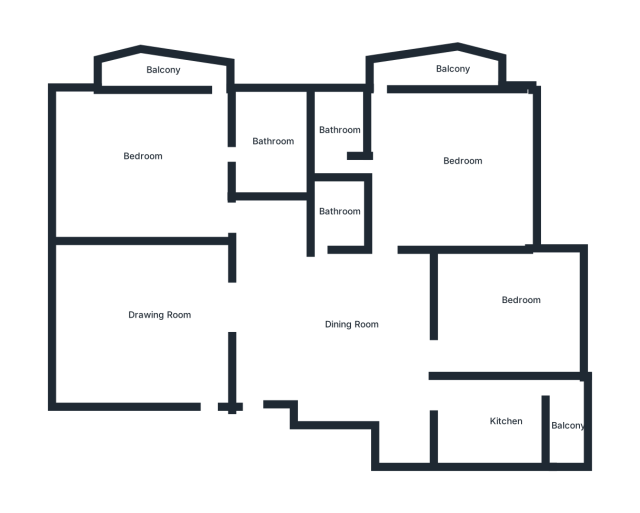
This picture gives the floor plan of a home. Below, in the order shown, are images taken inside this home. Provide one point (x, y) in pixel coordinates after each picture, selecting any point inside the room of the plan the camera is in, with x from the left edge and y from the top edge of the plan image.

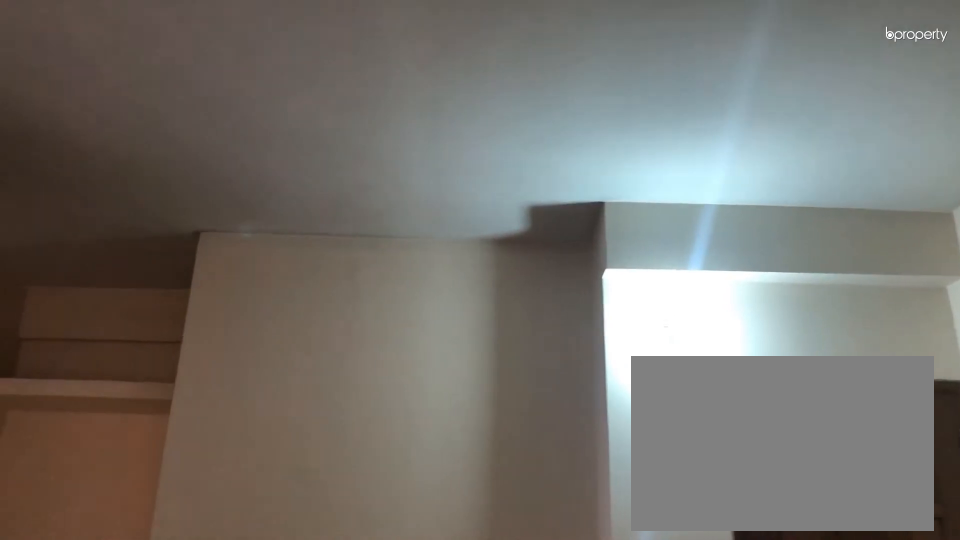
(346, 316)
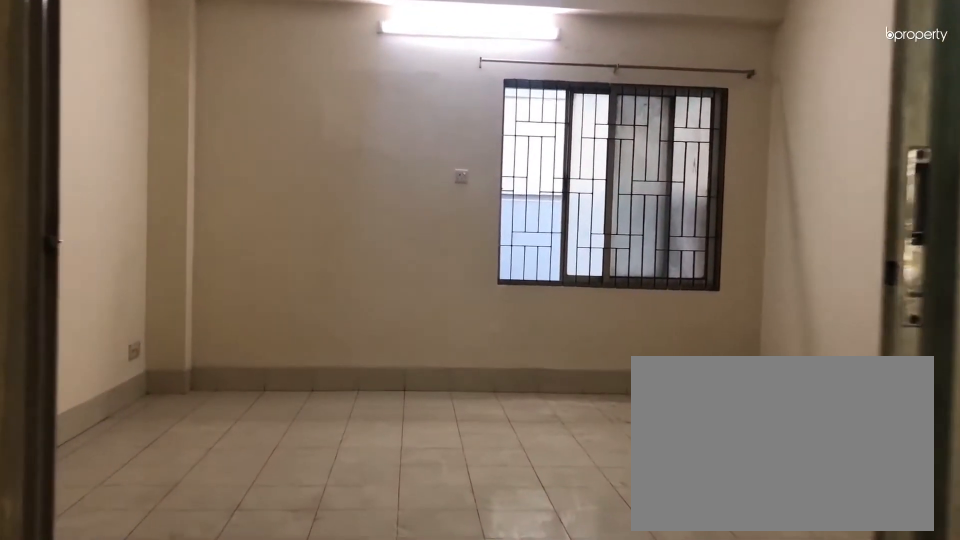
(201, 317)
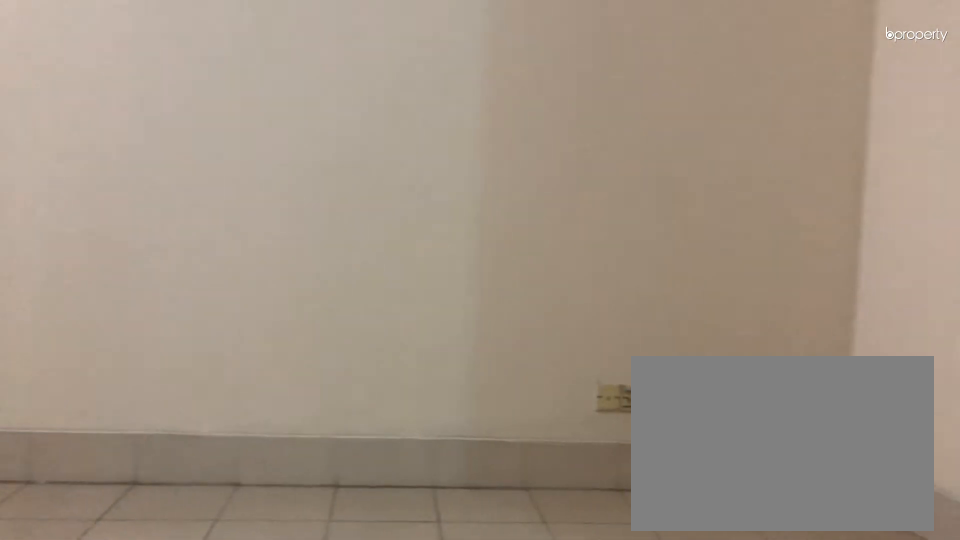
(129, 322)
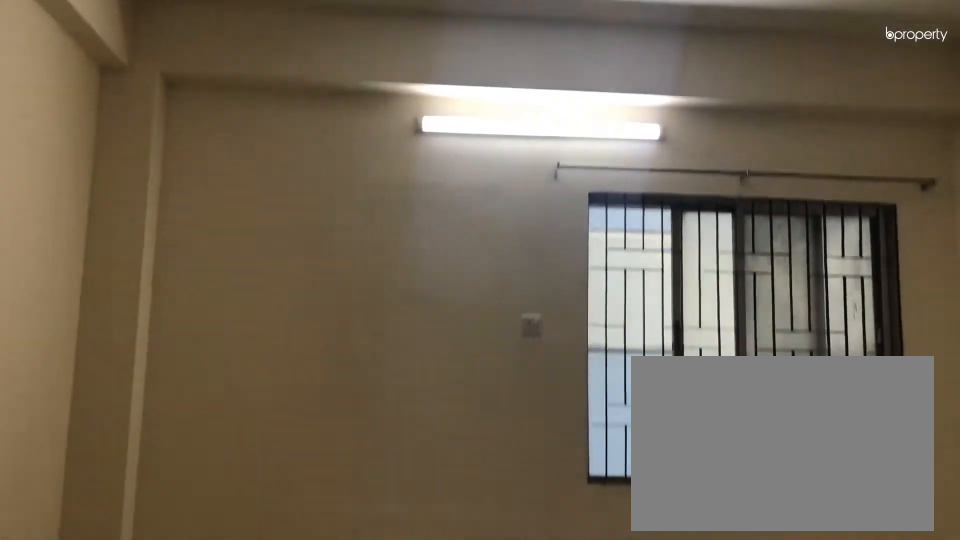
(129, 322)
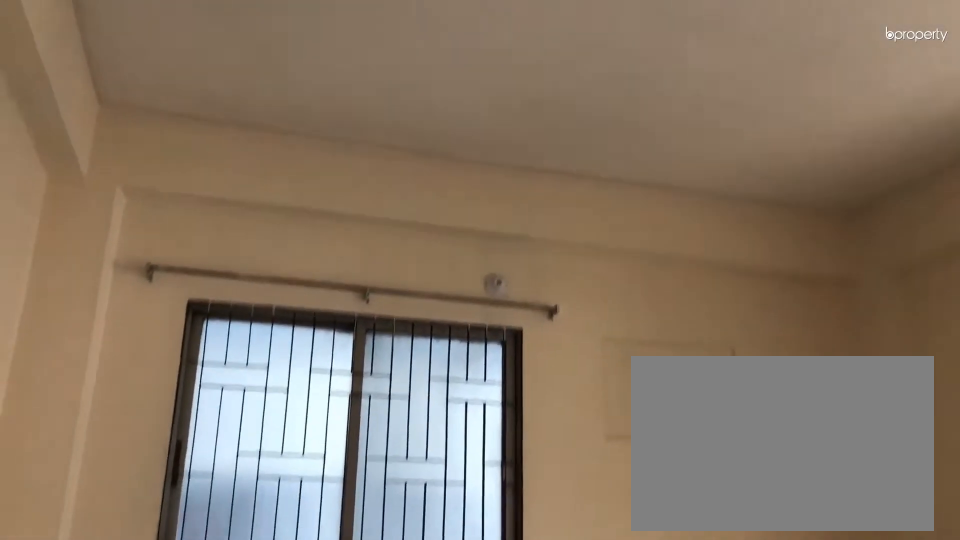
(141, 151)
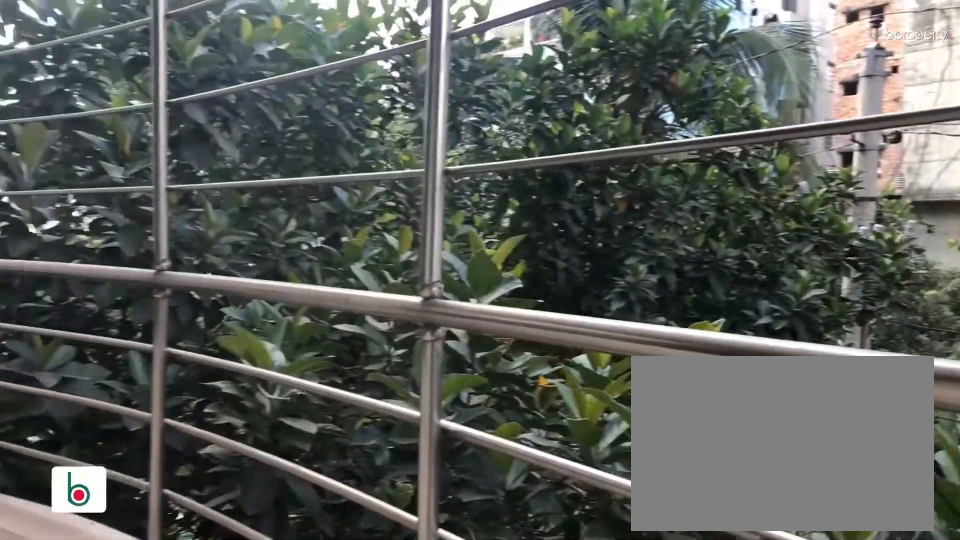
(152, 75)
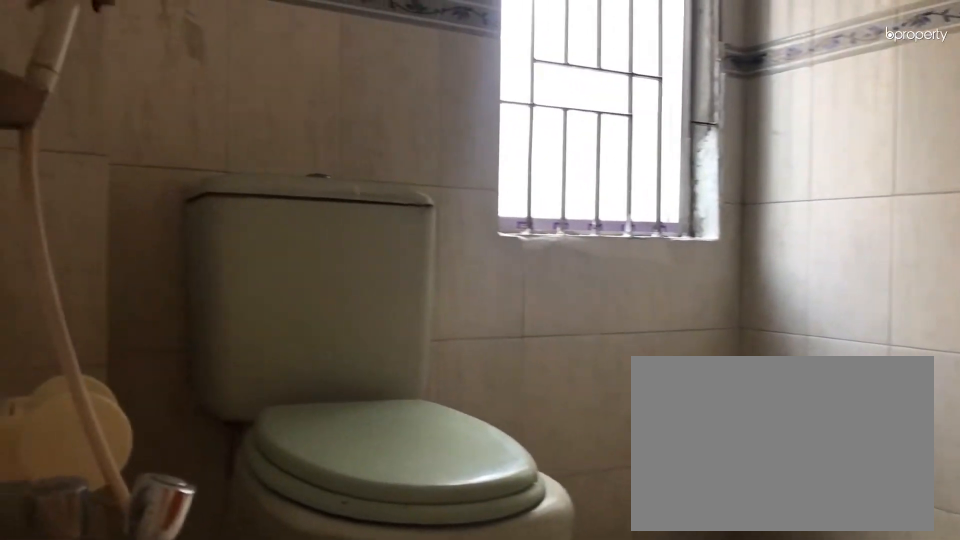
(269, 148)
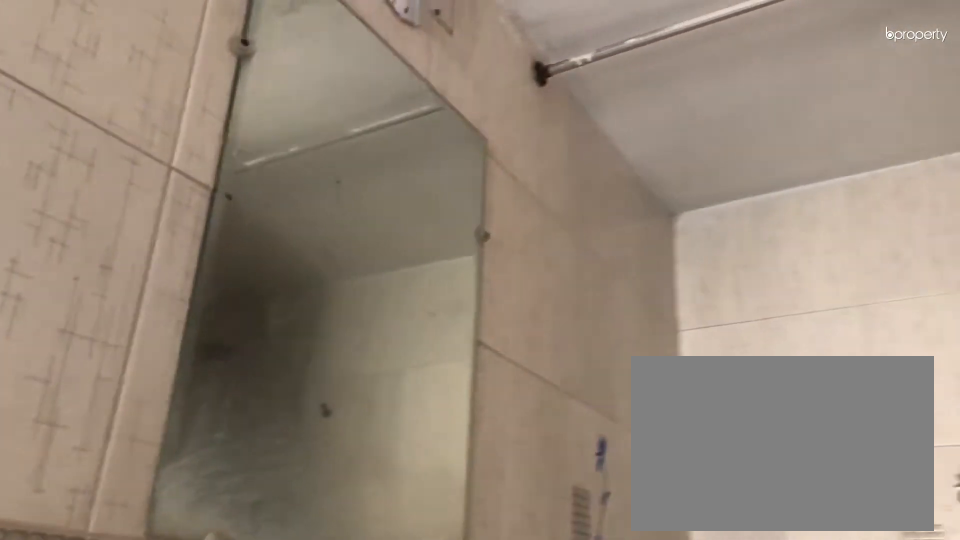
(269, 148)
